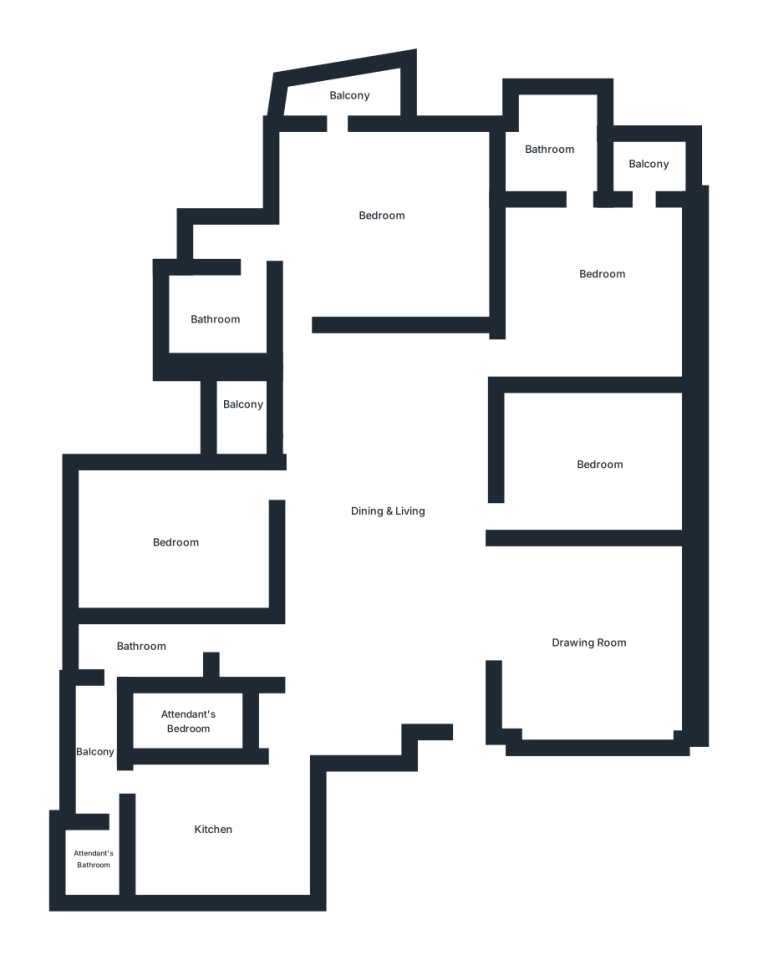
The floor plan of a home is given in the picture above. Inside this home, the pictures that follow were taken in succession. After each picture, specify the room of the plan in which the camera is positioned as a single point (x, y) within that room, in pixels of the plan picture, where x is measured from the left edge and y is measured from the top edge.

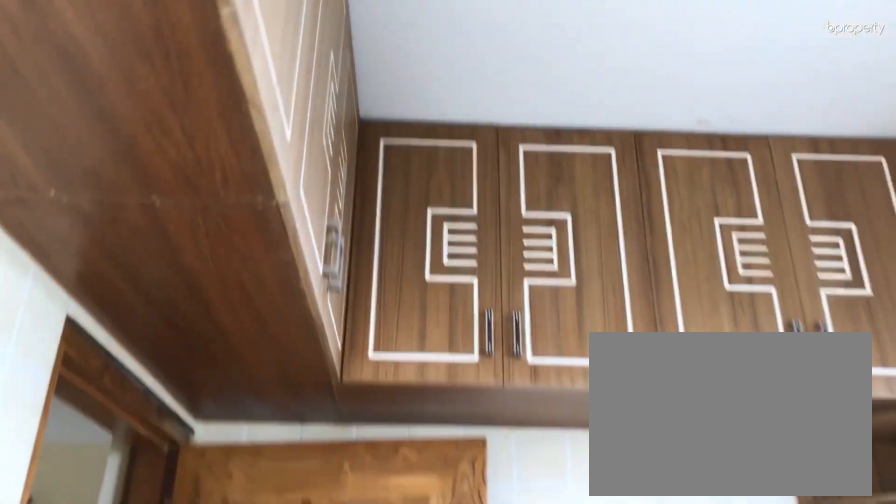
(207, 820)
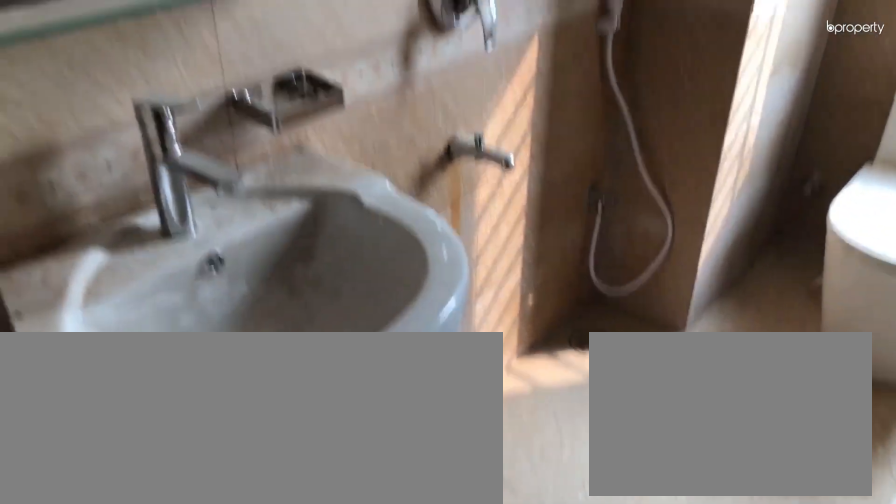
(142, 648)
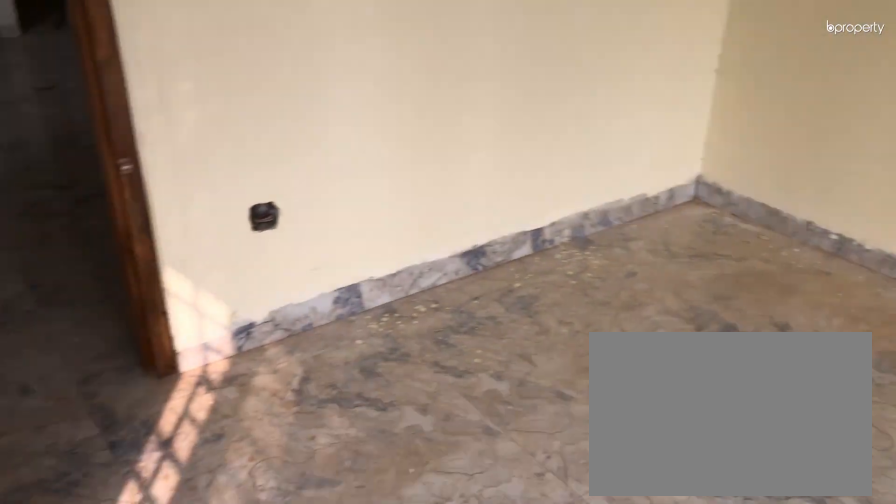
(175, 544)
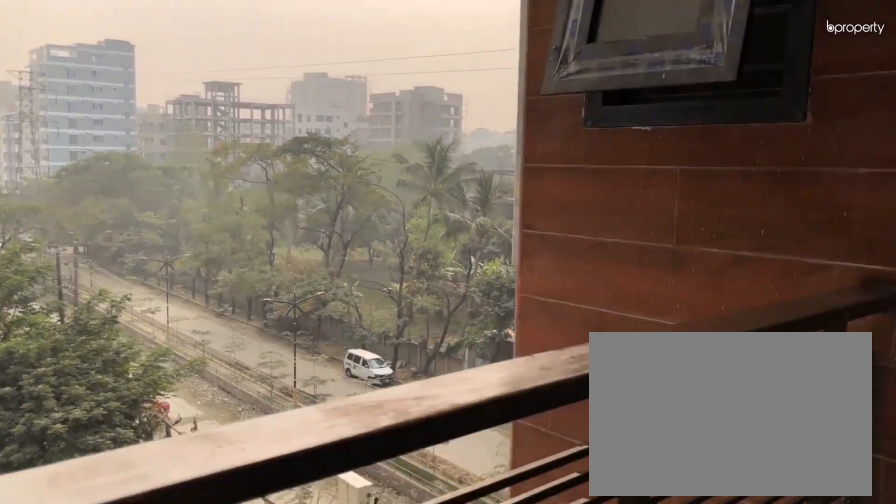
(242, 413)
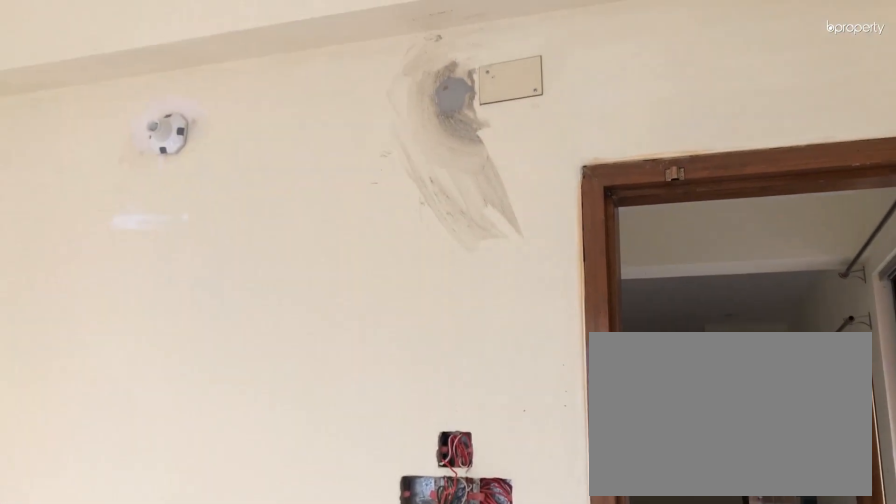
(384, 226)
